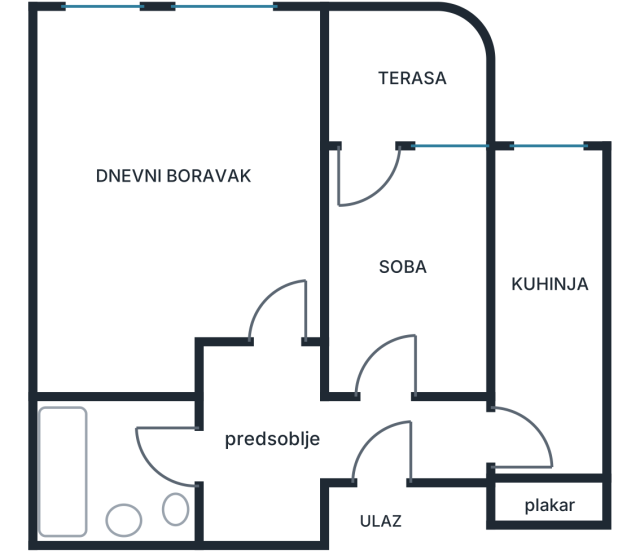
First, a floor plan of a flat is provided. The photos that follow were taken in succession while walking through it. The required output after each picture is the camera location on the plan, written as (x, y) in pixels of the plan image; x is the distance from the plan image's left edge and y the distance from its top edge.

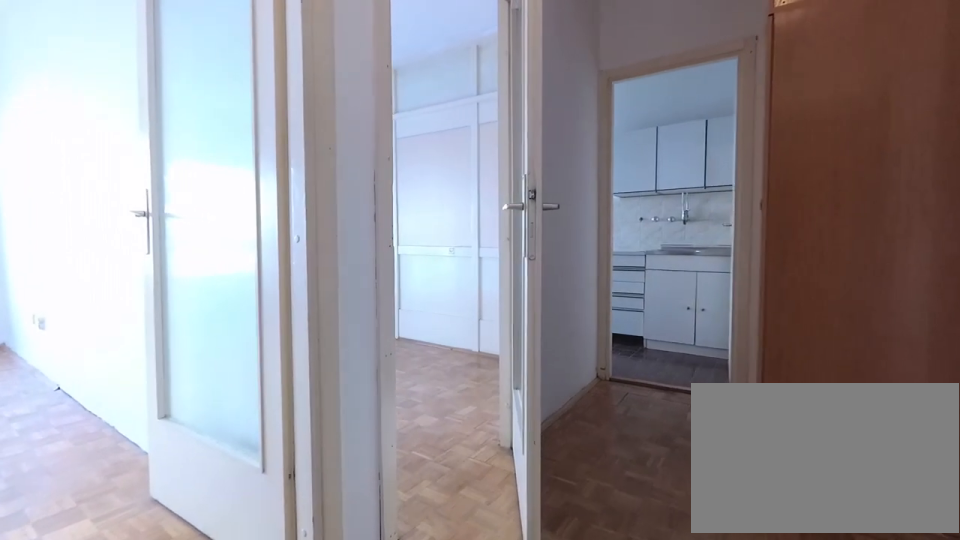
(262, 445)
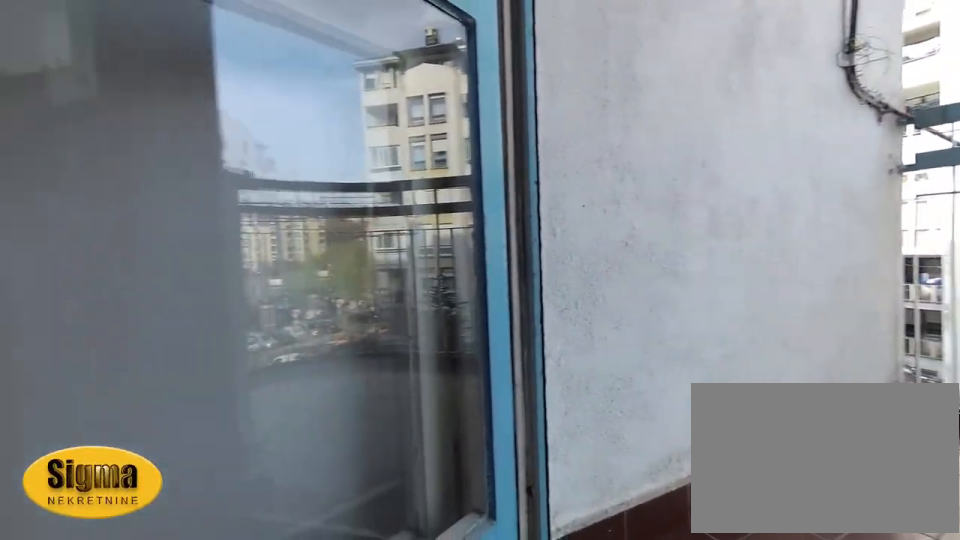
(393, 176)
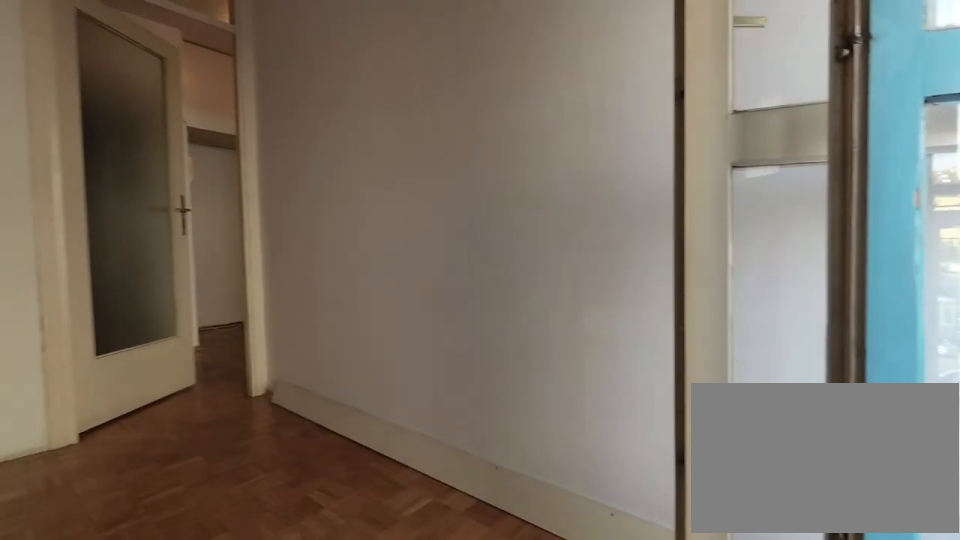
(401, 163)
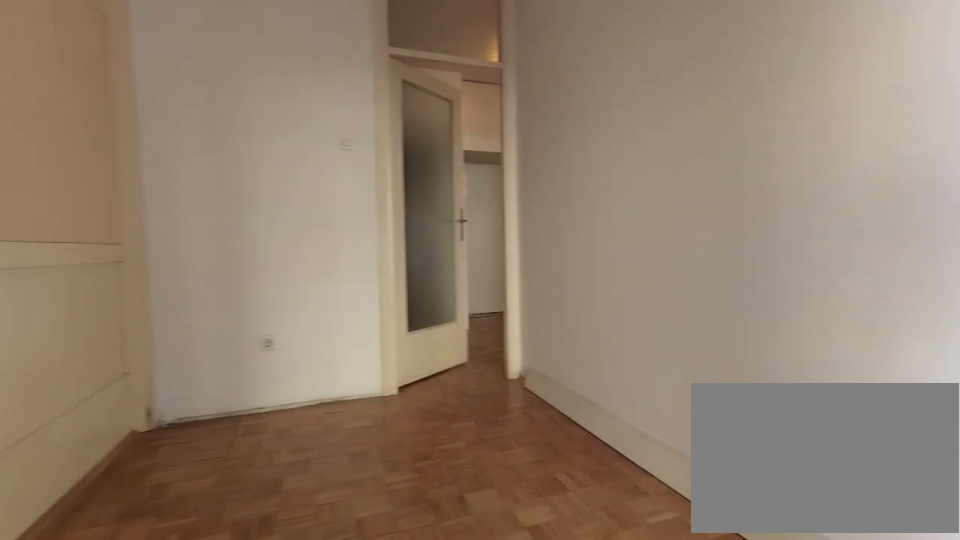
(398, 156)
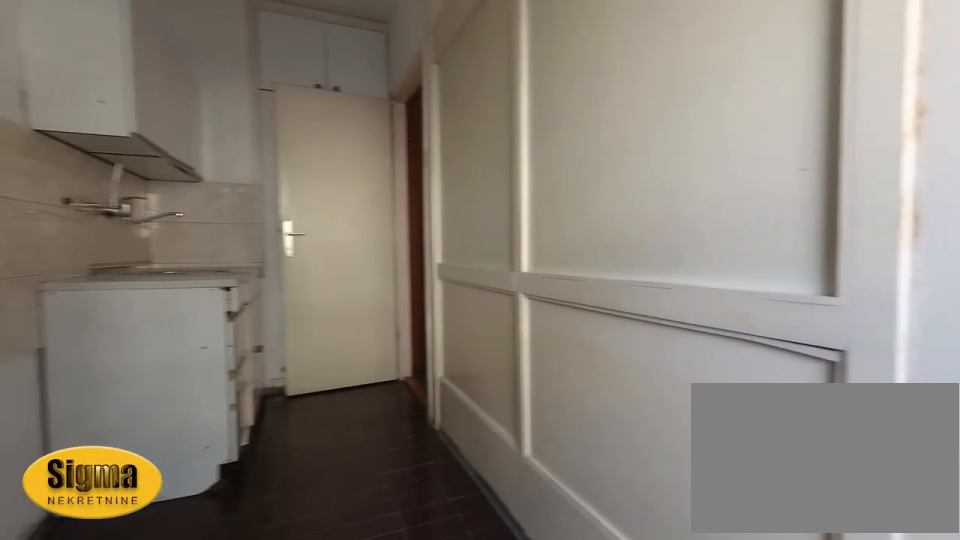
(567, 175)
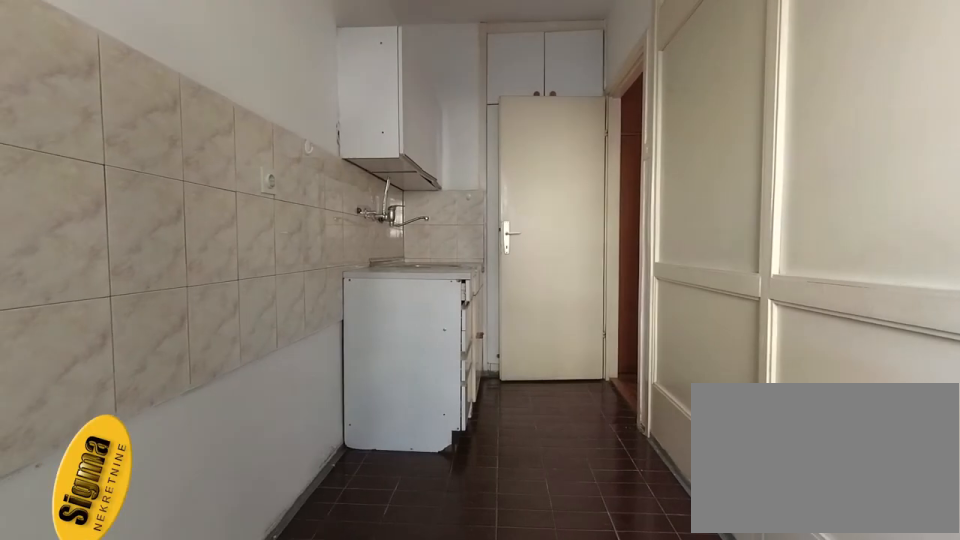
(545, 163)
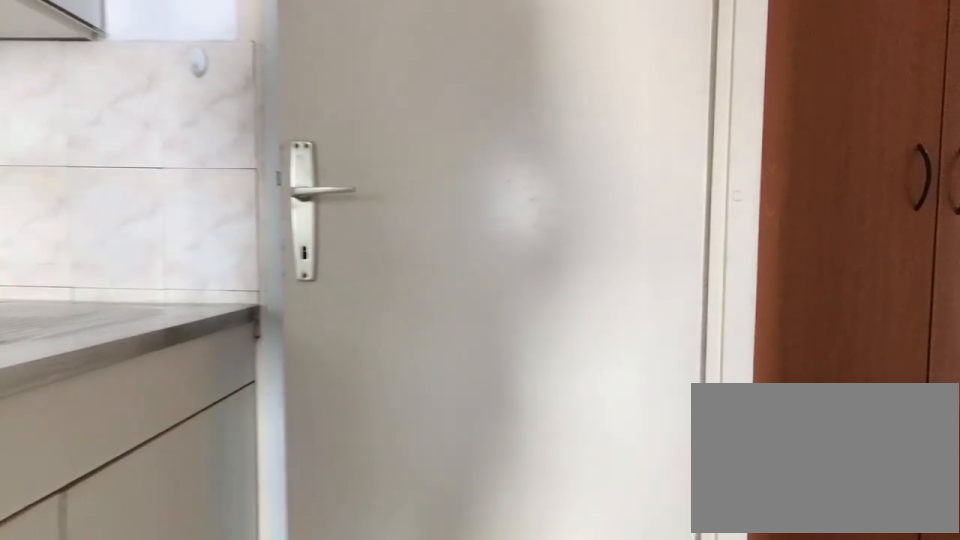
(549, 405)
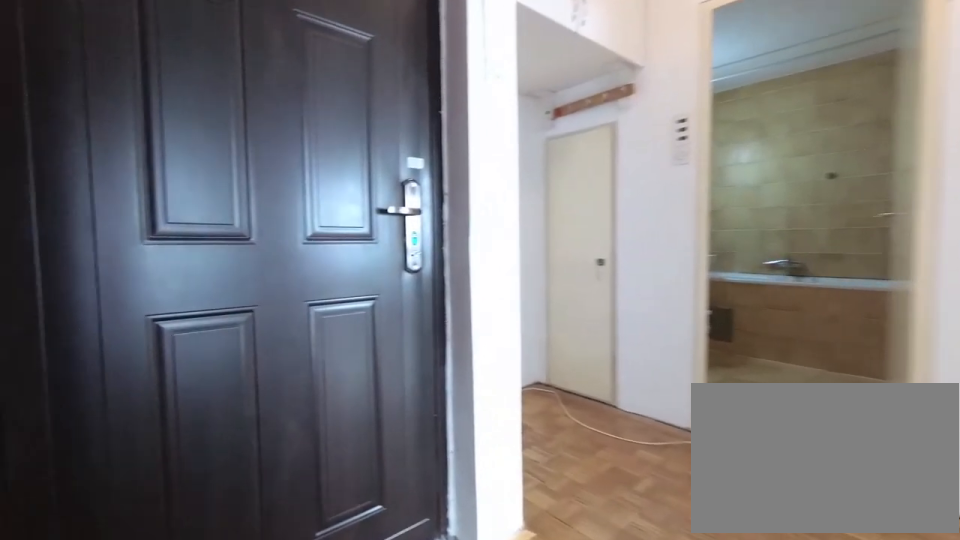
(425, 425)
